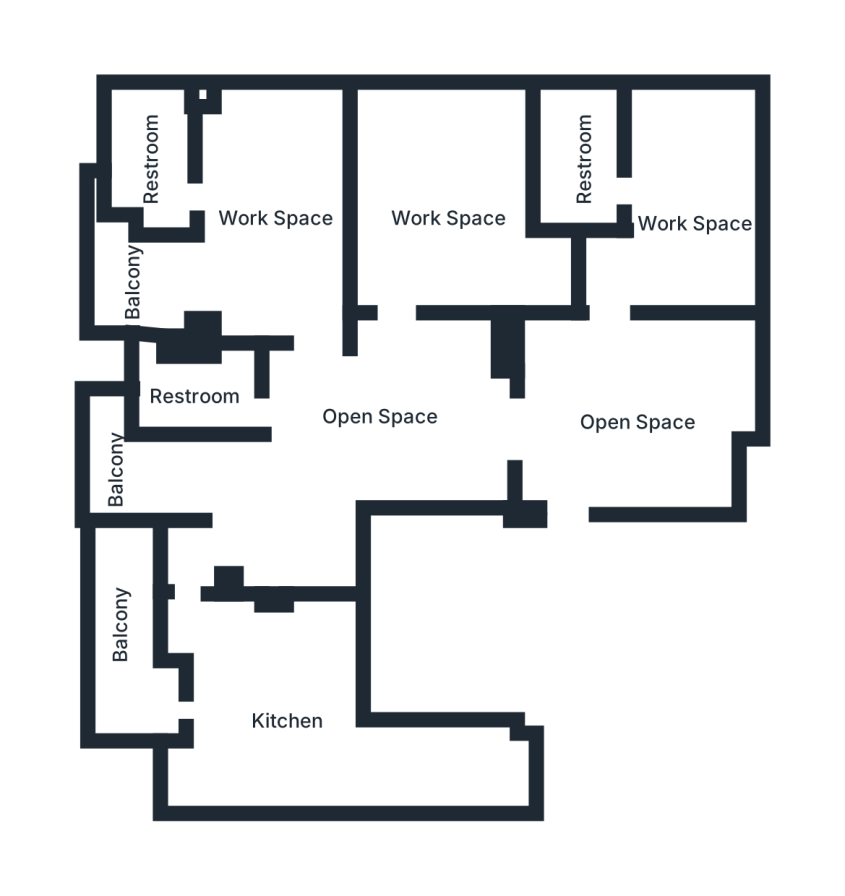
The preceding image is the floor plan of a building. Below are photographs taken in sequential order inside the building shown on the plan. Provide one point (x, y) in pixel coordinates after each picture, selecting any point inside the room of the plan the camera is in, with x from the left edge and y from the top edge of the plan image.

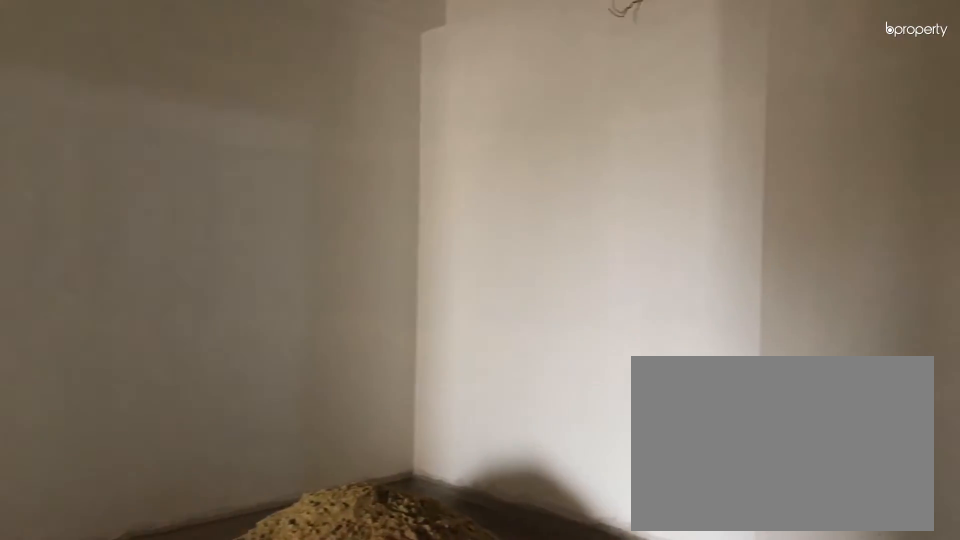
(635, 423)
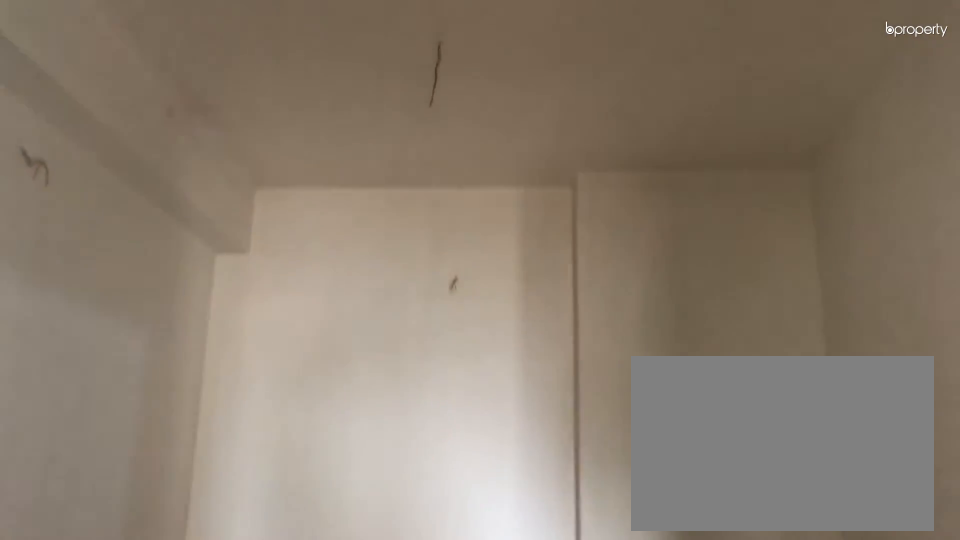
(636, 423)
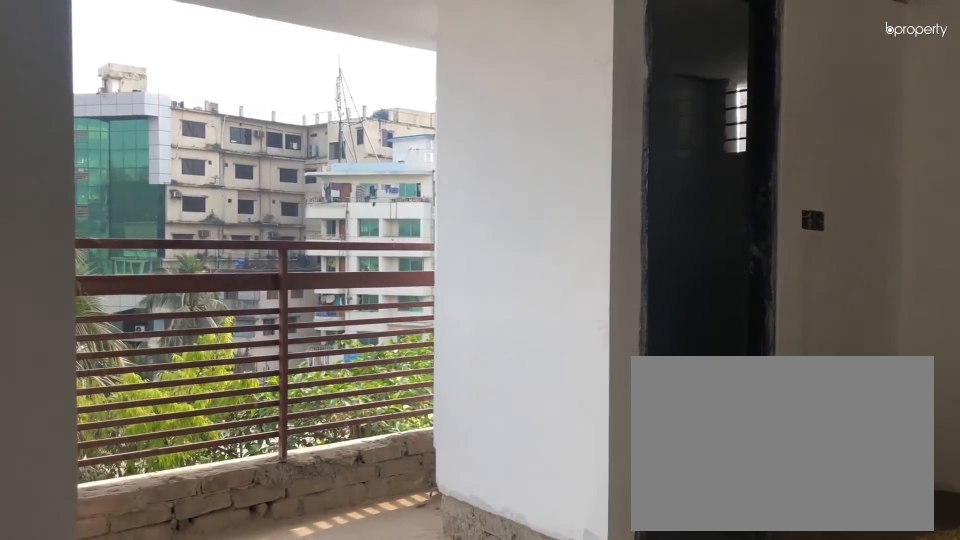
(281, 209)
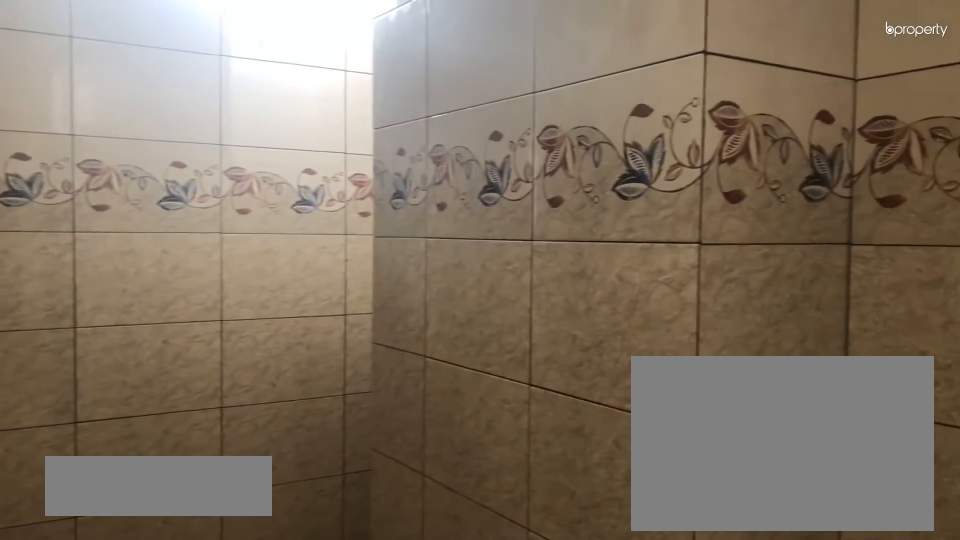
(193, 401)
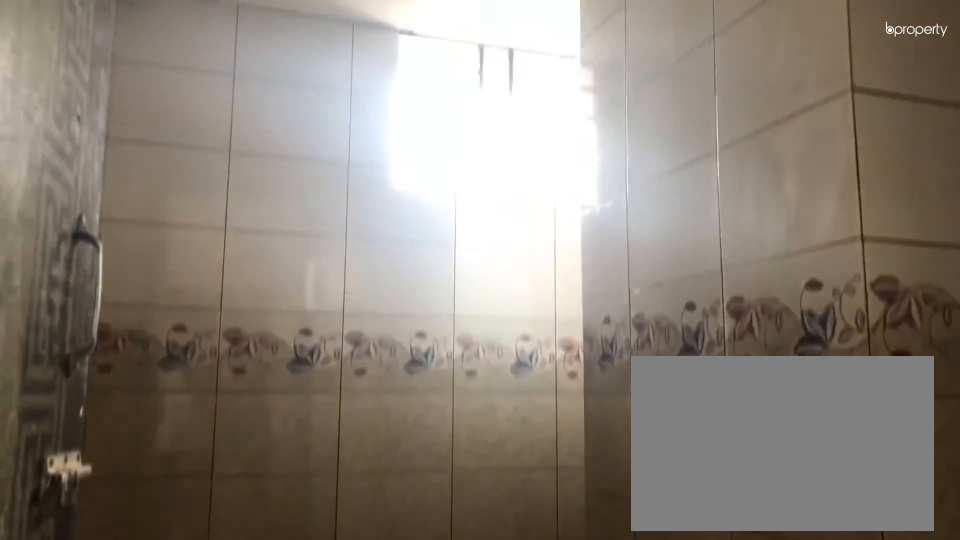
(191, 401)
